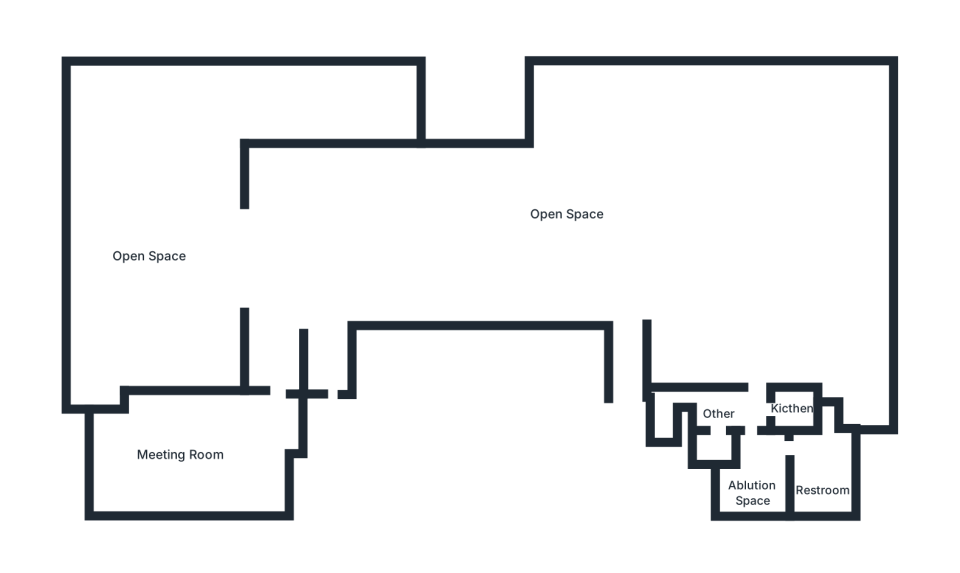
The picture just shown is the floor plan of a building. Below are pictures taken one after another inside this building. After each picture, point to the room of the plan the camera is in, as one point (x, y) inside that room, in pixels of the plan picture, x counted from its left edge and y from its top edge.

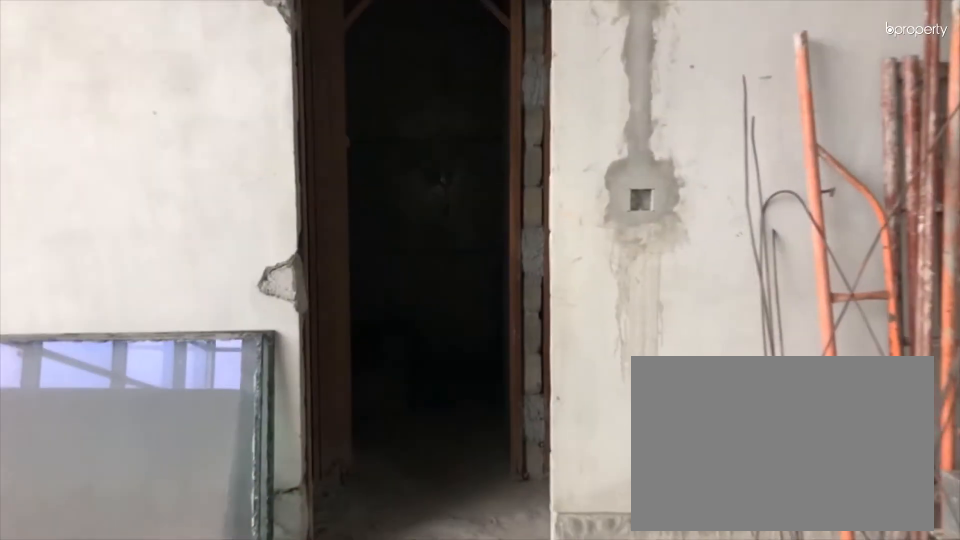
(755, 300)
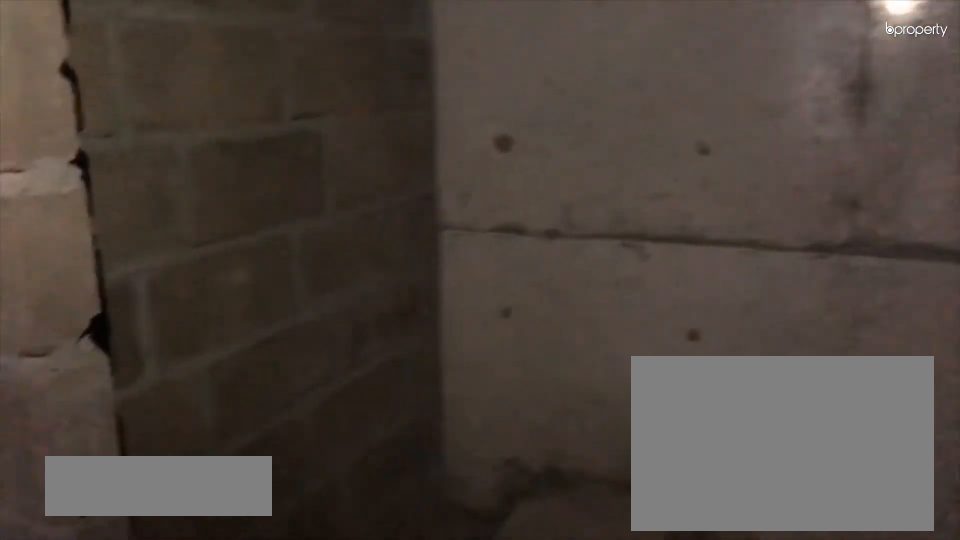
(763, 467)
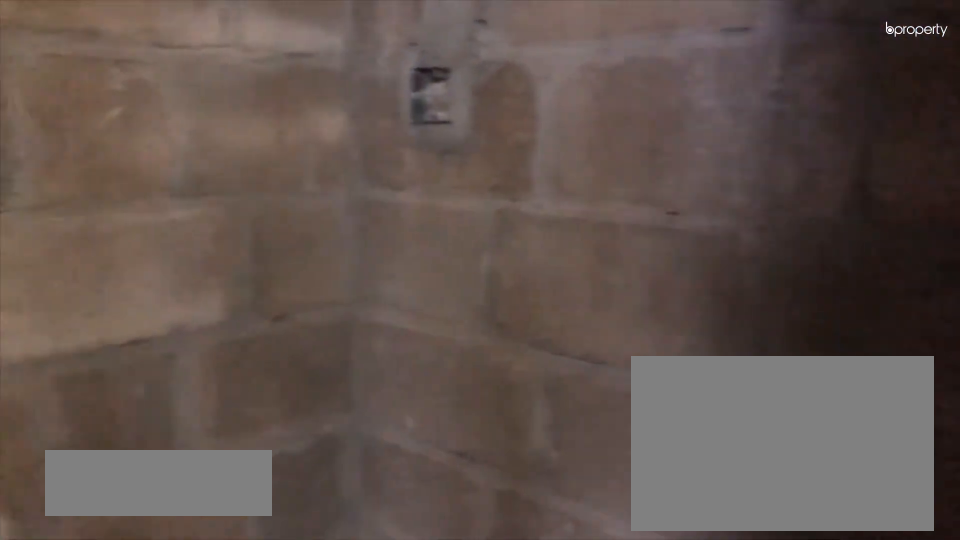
(763, 467)
